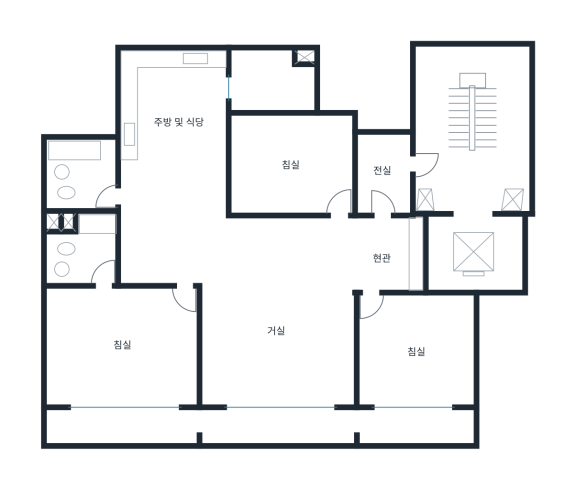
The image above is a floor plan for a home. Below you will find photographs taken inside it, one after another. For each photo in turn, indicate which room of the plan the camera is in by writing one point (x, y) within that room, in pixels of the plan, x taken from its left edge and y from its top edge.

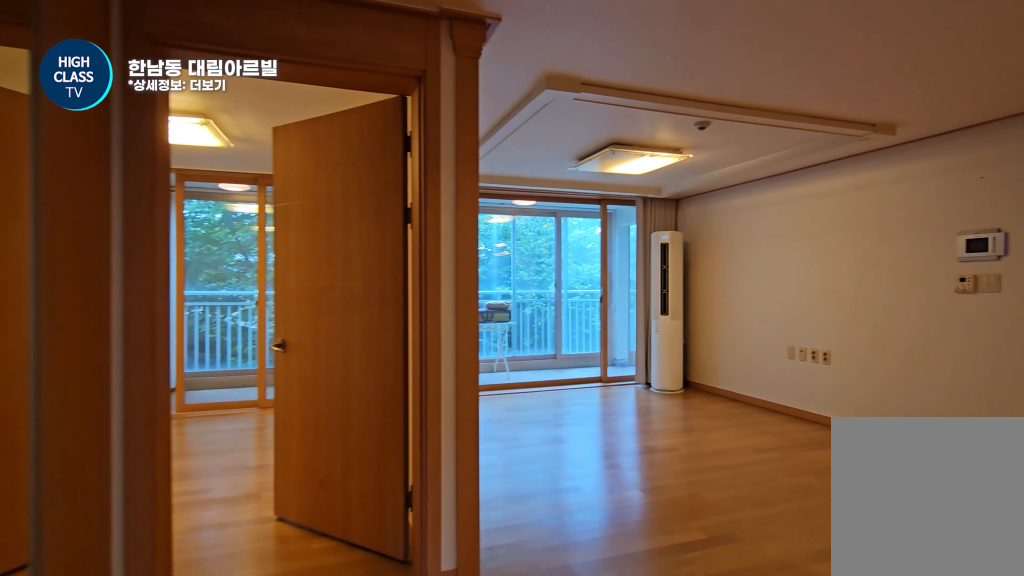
(388, 253)
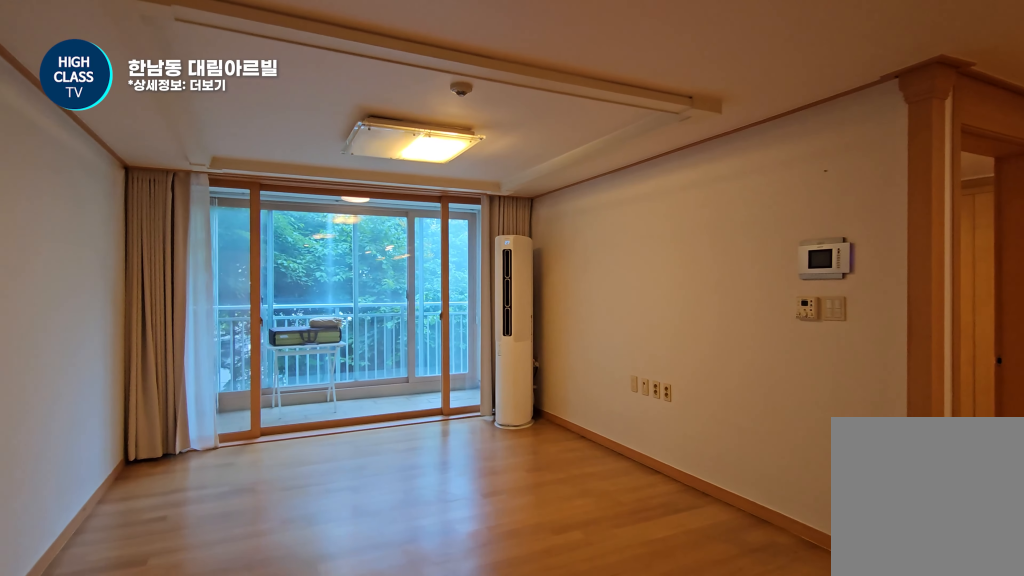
(277, 310)
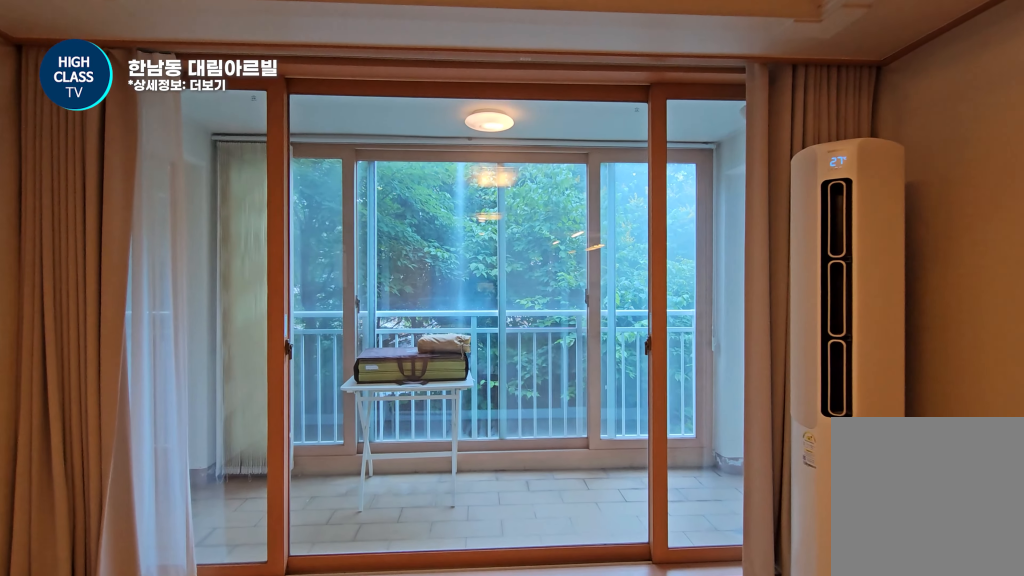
(277, 310)
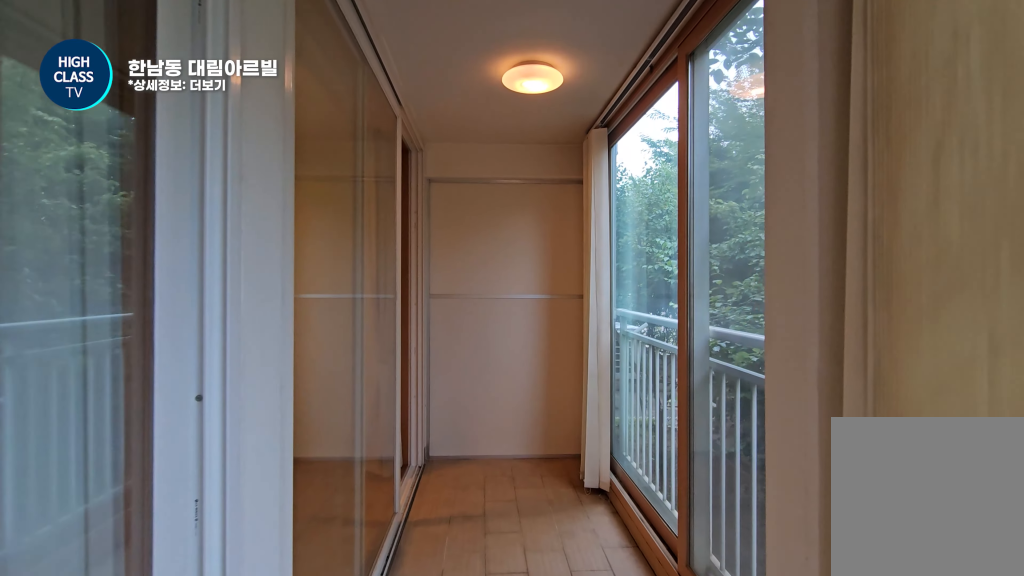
(261, 423)
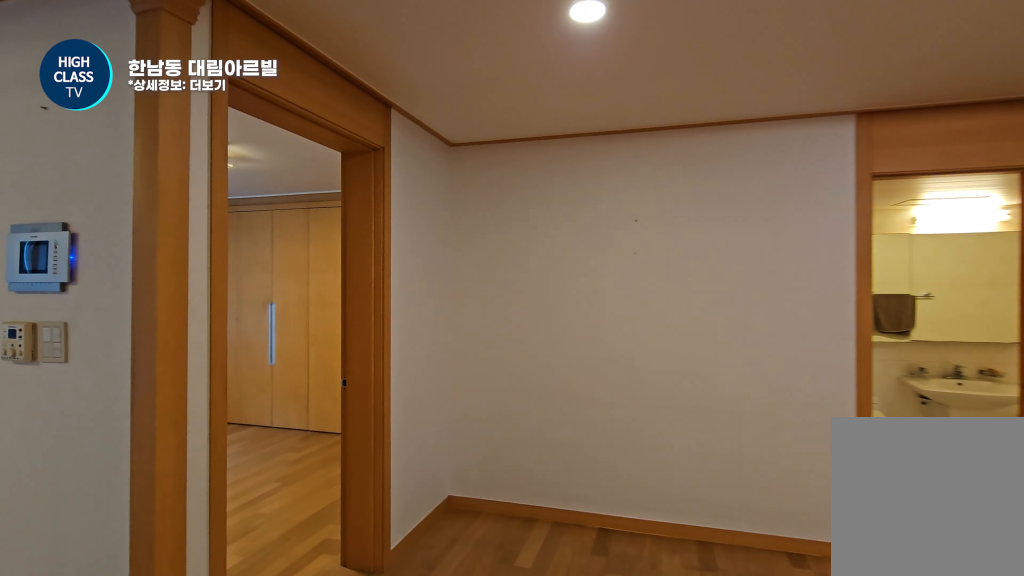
(276, 310)
